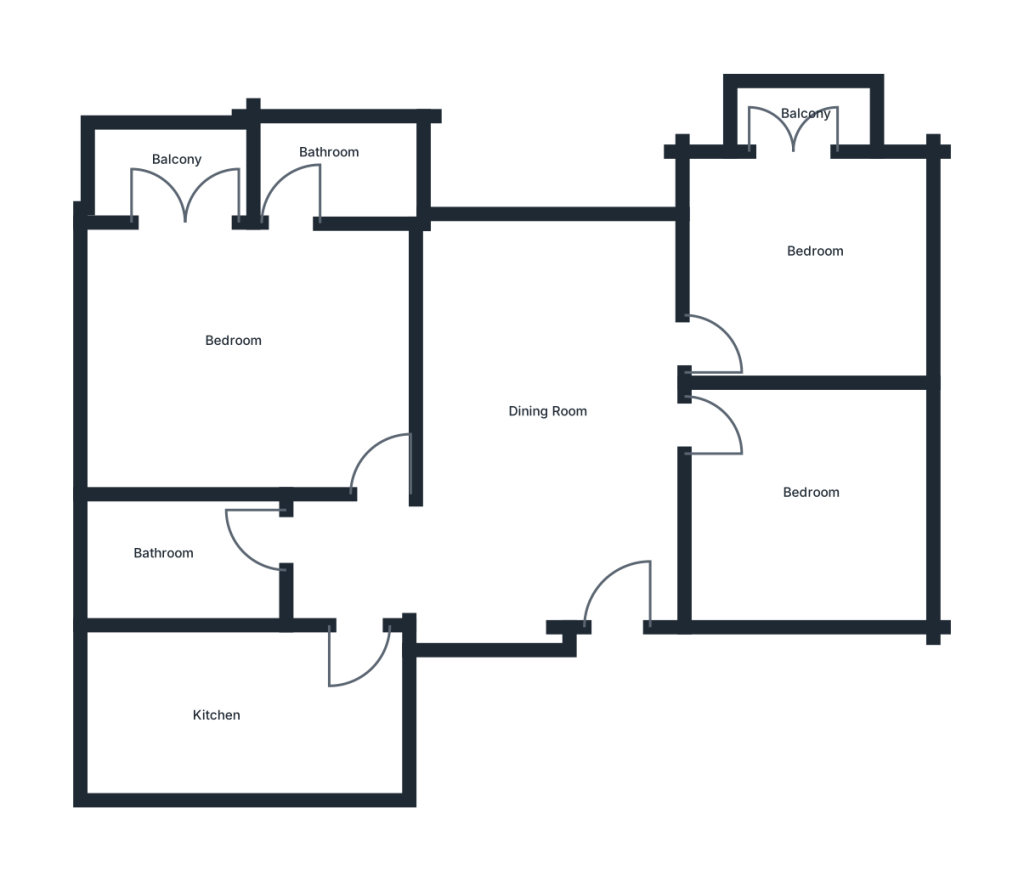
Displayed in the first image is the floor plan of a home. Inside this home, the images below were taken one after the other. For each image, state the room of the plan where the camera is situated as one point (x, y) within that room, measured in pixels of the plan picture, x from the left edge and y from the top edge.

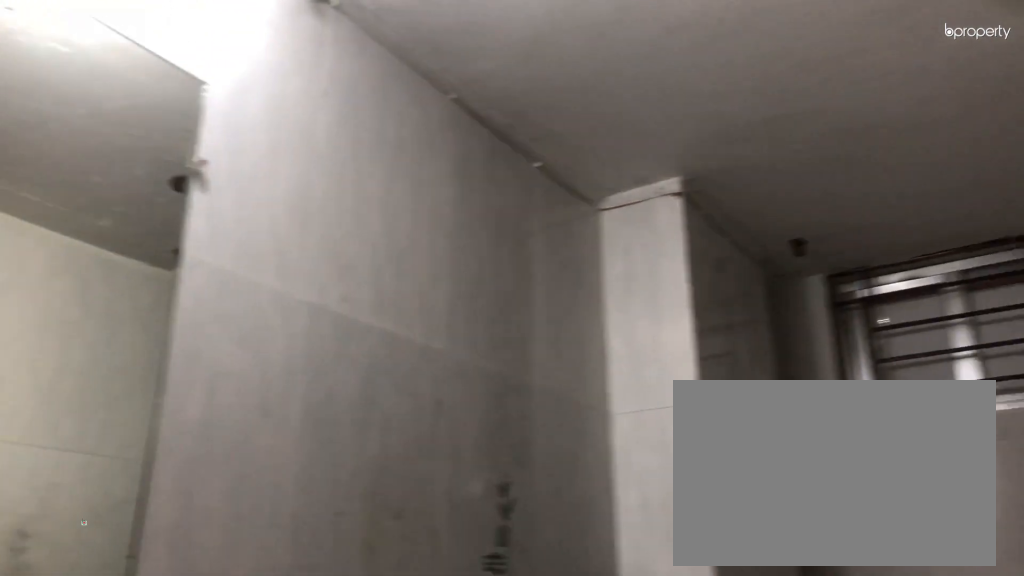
(202, 542)
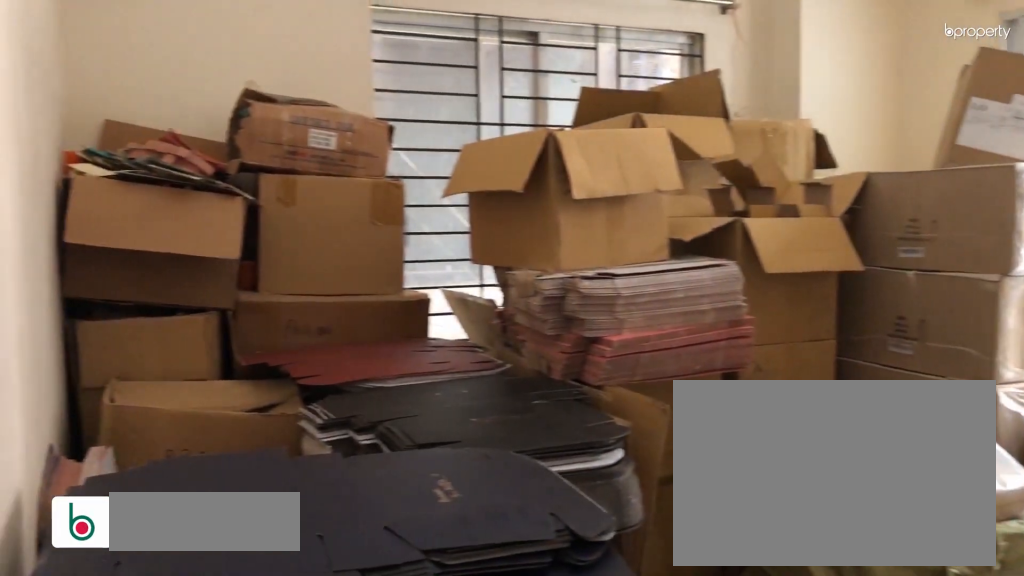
(274, 346)
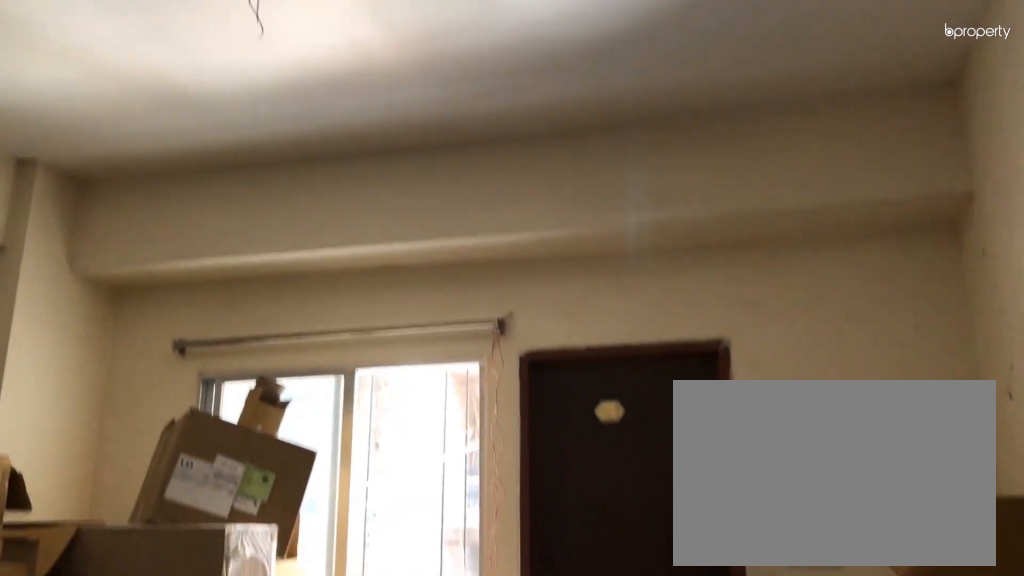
(274, 346)
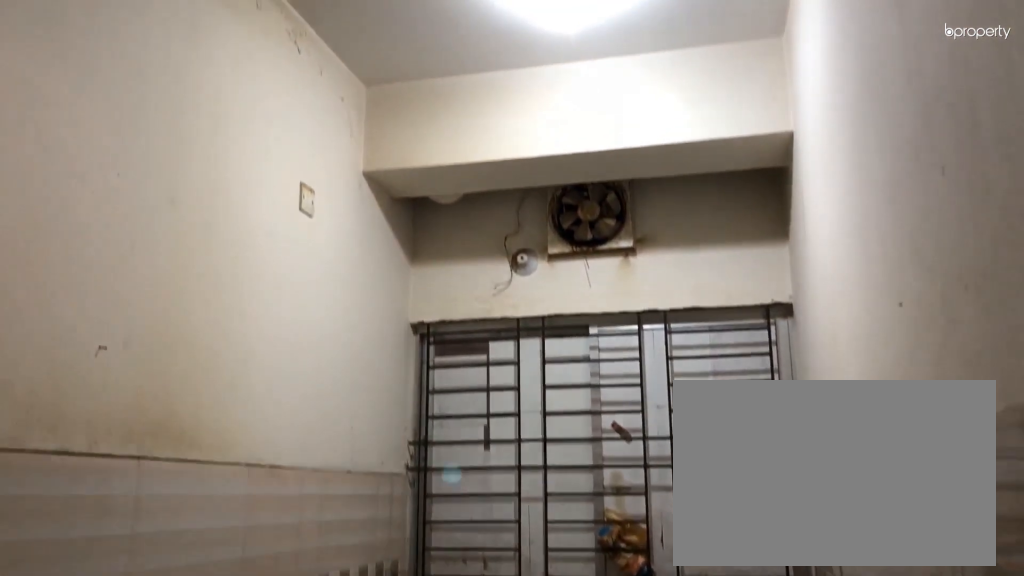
(219, 710)
